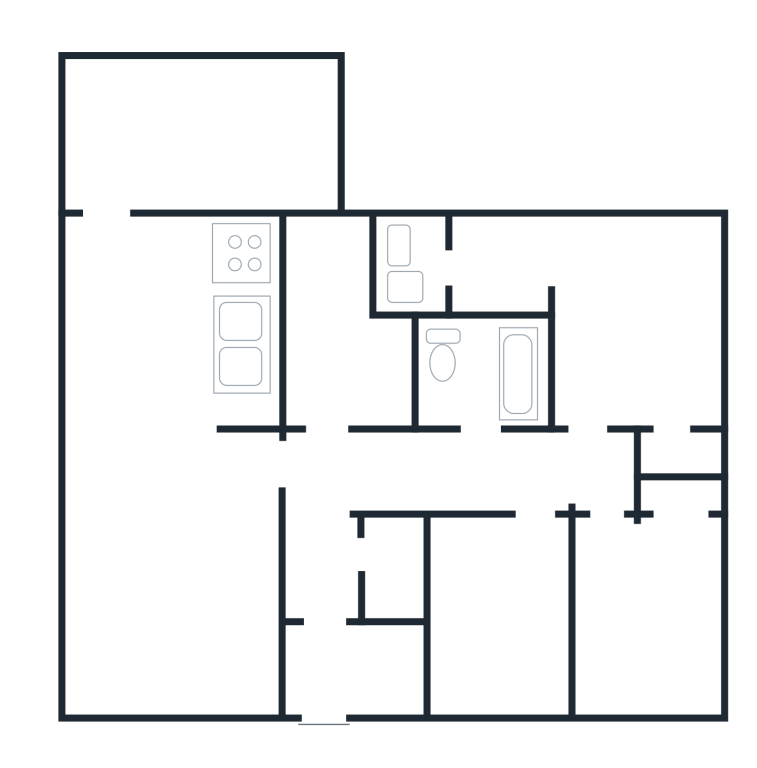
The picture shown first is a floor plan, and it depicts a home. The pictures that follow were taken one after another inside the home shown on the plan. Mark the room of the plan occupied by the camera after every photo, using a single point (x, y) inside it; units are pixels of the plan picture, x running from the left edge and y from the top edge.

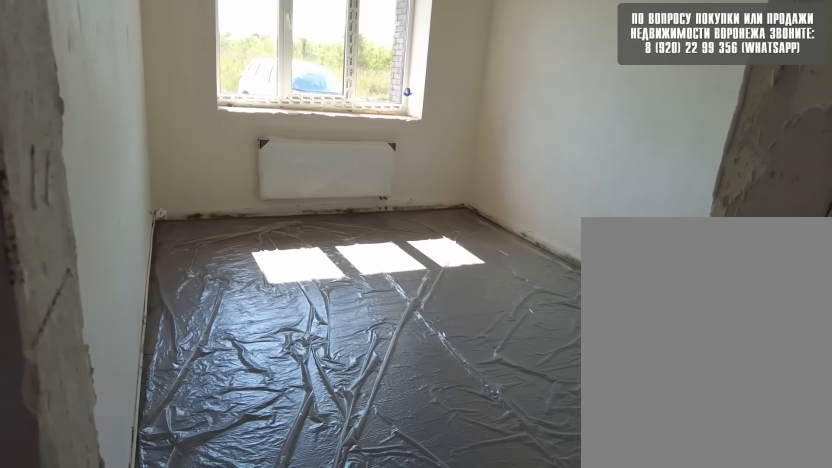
(524, 606)
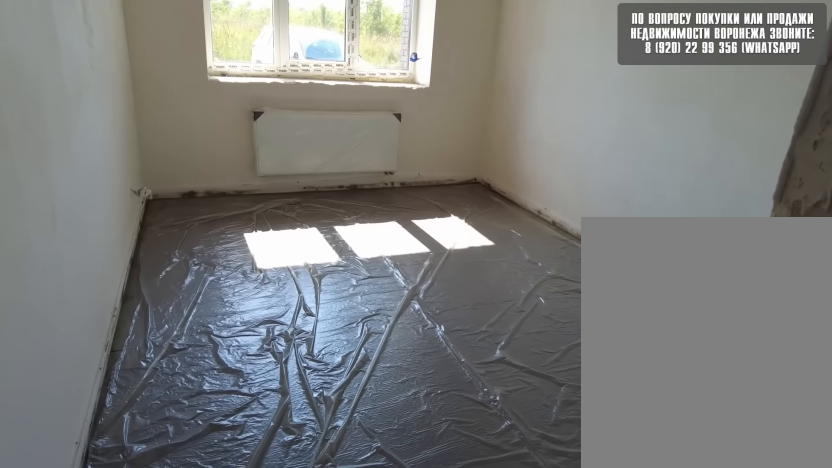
(522, 608)
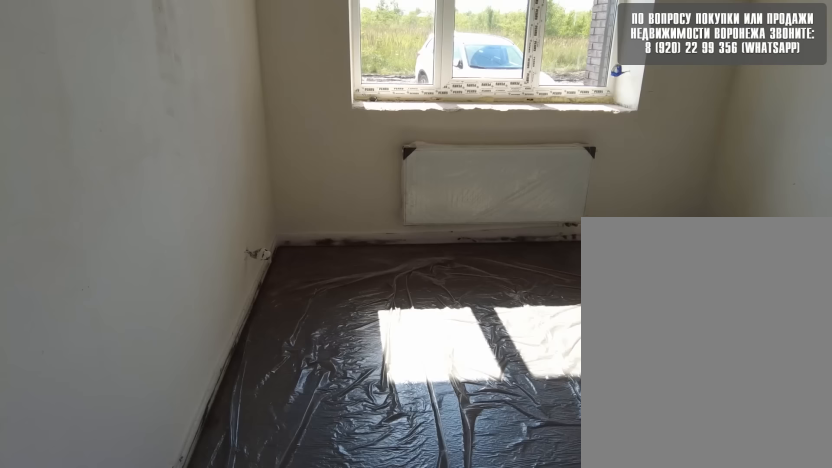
(523, 606)
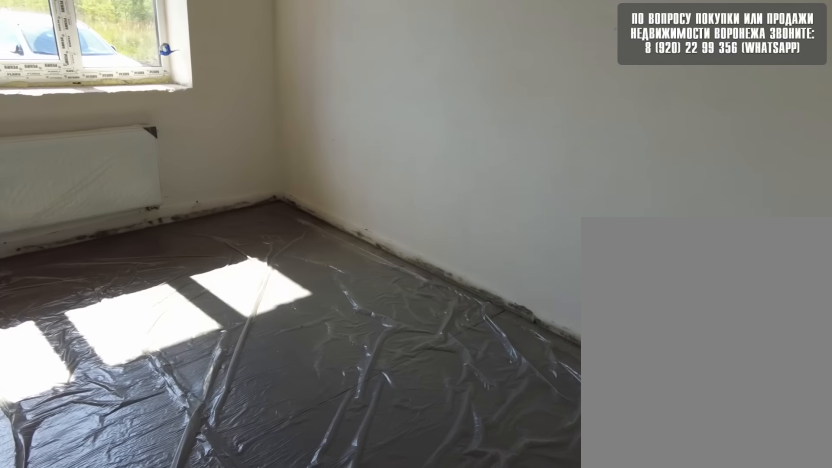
(523, 609)
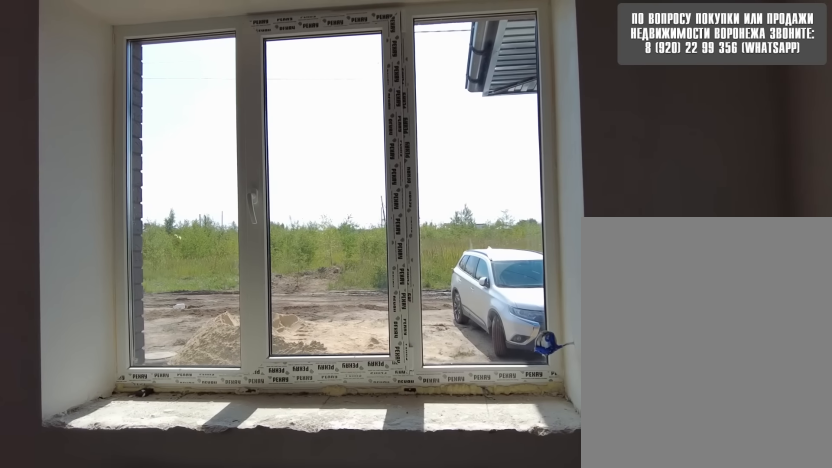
(527, 574)
